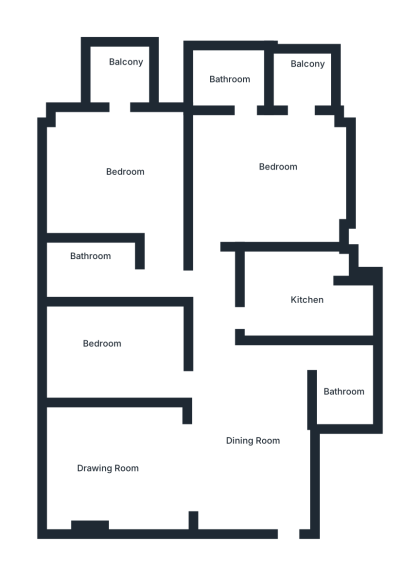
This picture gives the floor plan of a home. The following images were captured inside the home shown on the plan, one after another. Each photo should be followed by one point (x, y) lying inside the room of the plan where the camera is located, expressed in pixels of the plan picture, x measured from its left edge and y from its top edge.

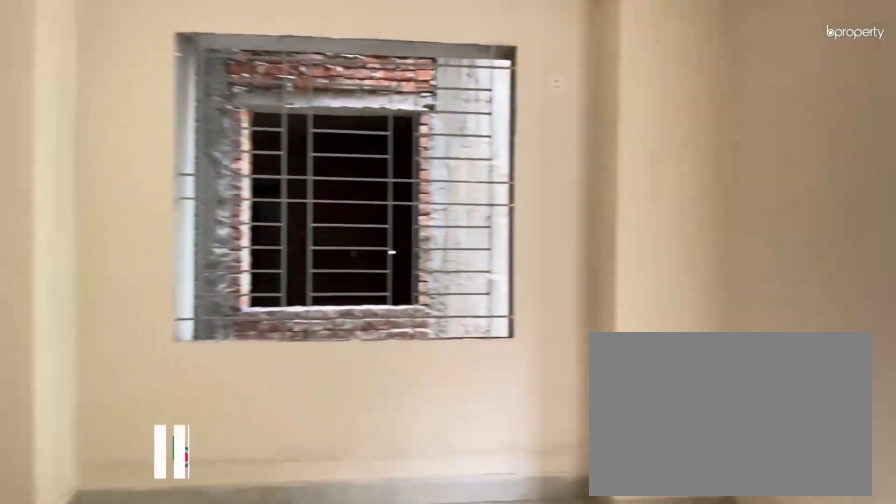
(117, 161)
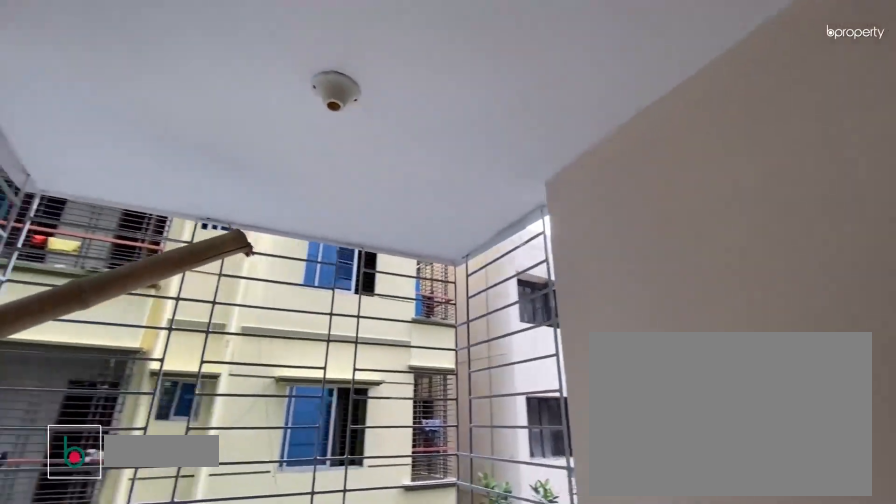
(119, 74)
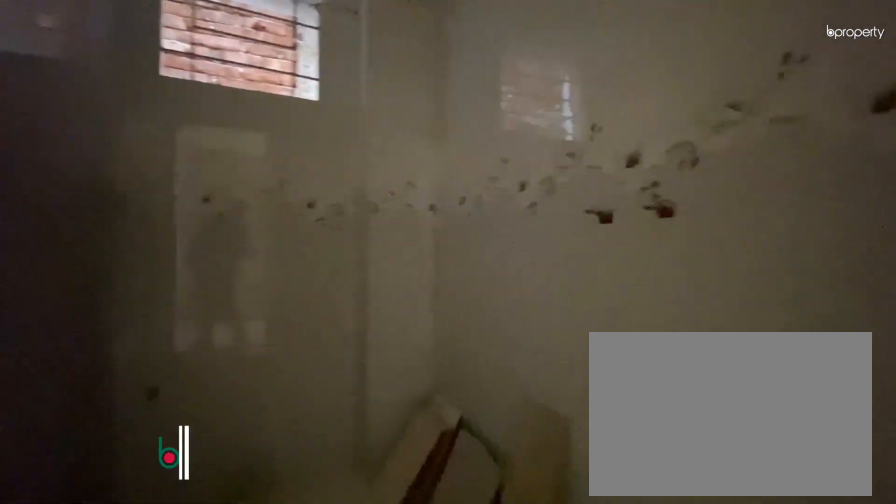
(97, 270)
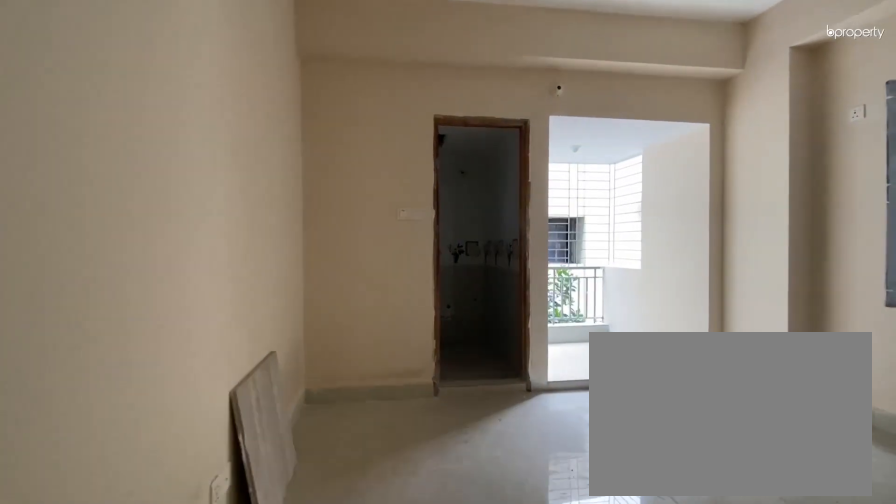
(256, 178)
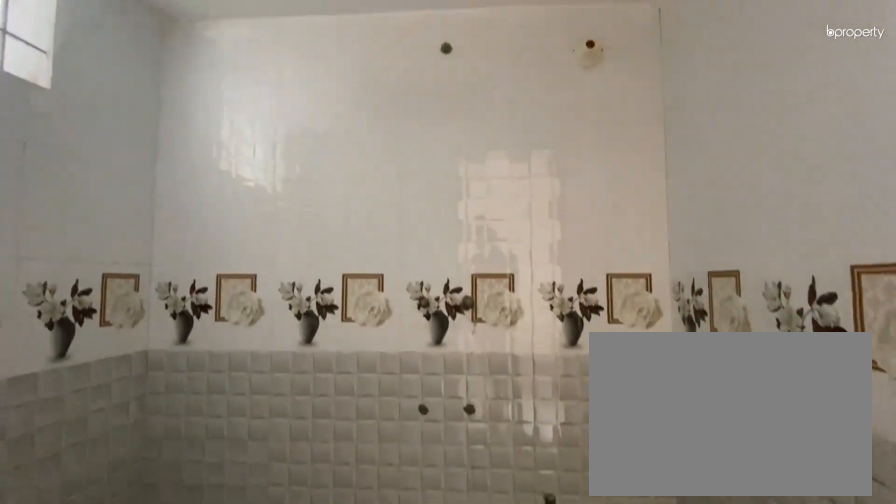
(234, 81)
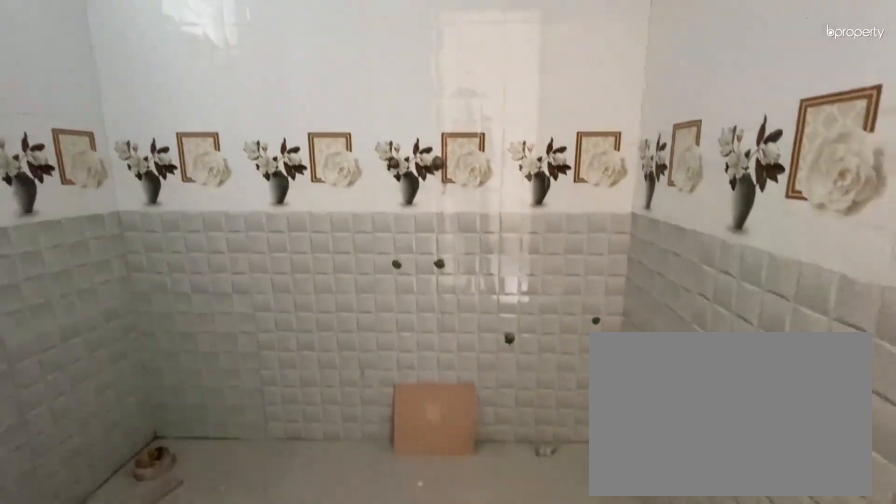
(234, 81)
